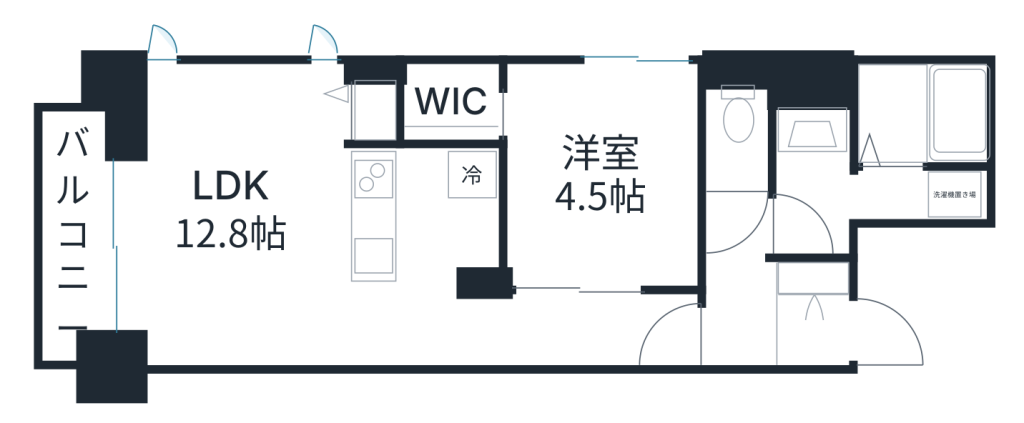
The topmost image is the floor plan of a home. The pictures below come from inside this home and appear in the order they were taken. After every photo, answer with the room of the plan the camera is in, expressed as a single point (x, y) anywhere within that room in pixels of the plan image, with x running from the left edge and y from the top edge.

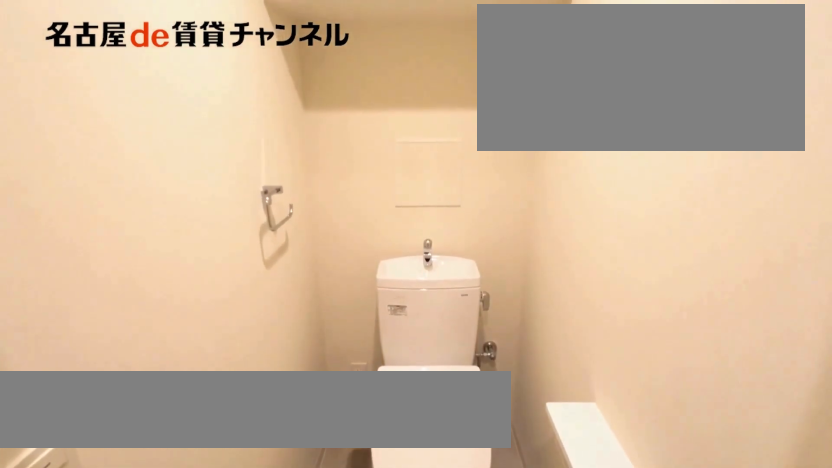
(739, 125)
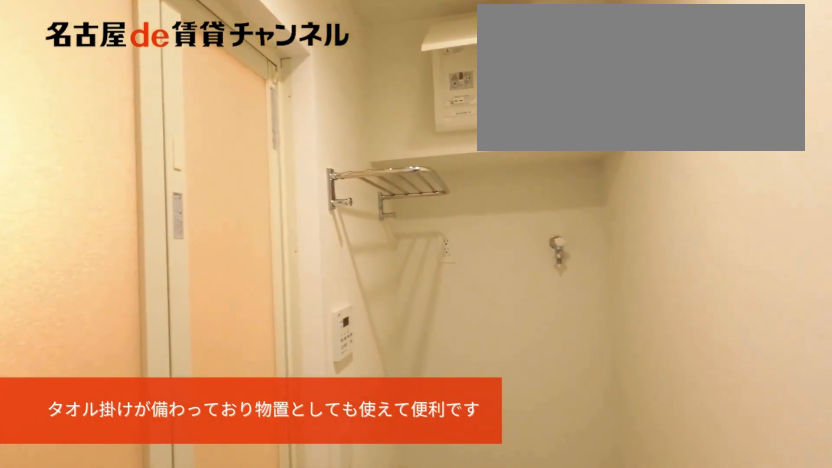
(873, 196)
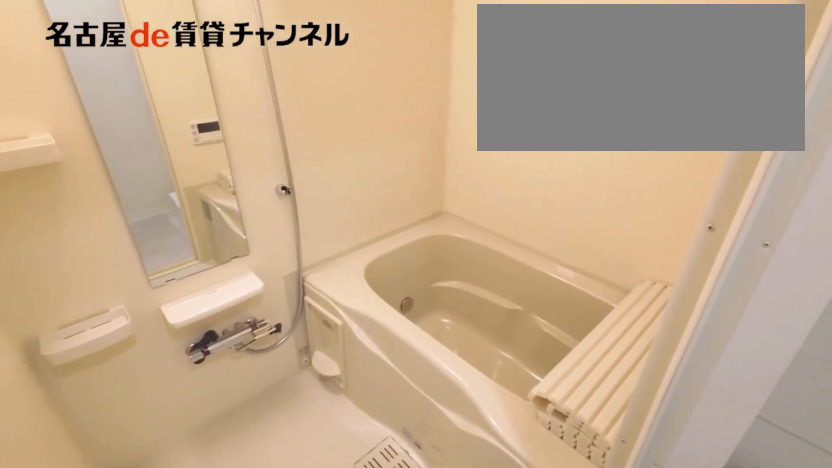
(871, 150)
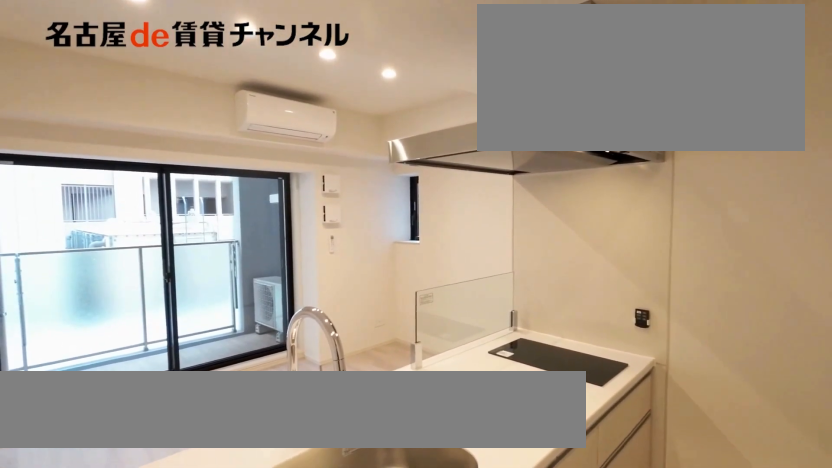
(427, 219)
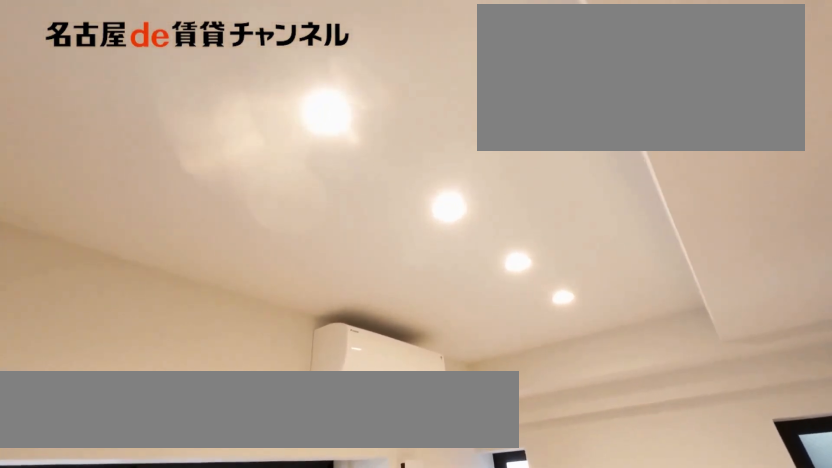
(230, 214)
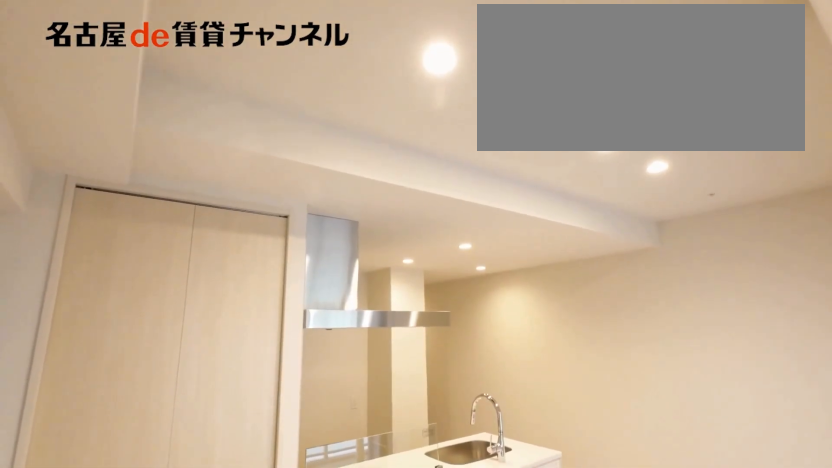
(230, 214)
